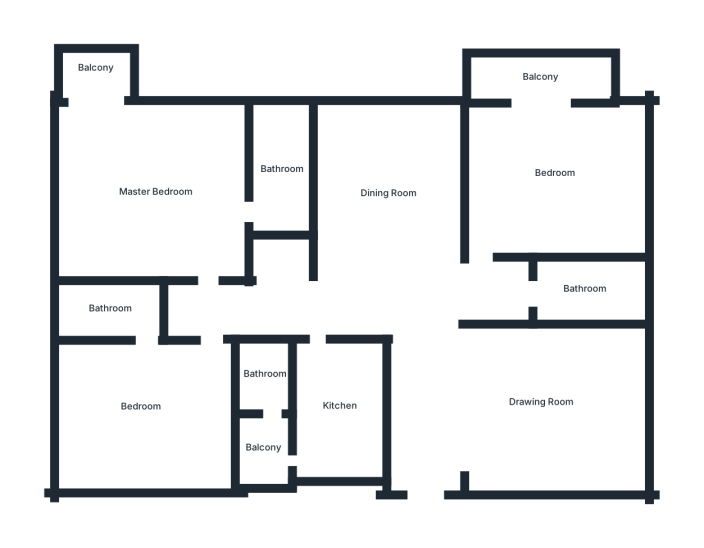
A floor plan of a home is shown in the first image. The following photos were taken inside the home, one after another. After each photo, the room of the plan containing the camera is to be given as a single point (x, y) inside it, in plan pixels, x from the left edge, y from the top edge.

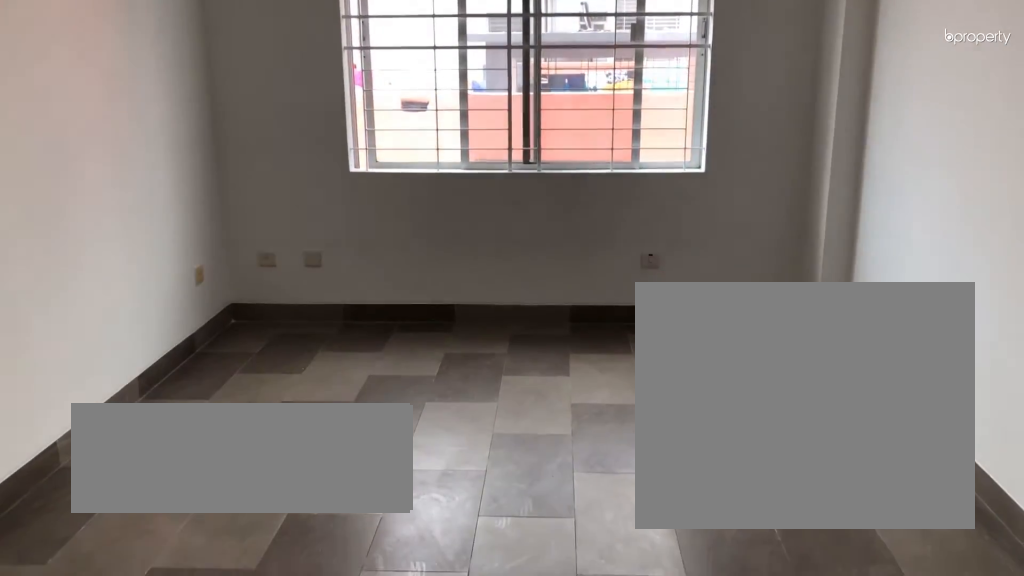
(535, 400)
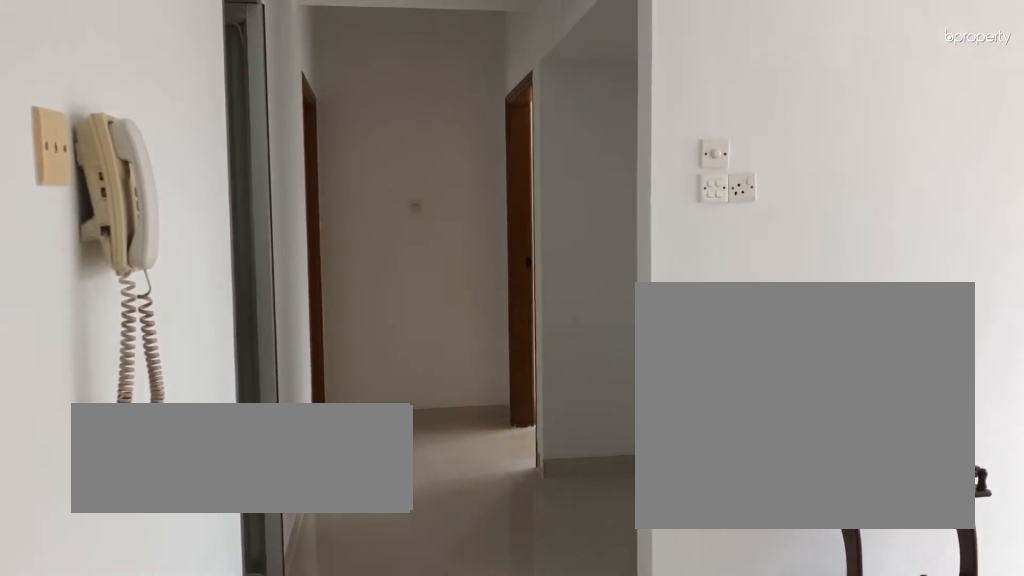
(389, 191)
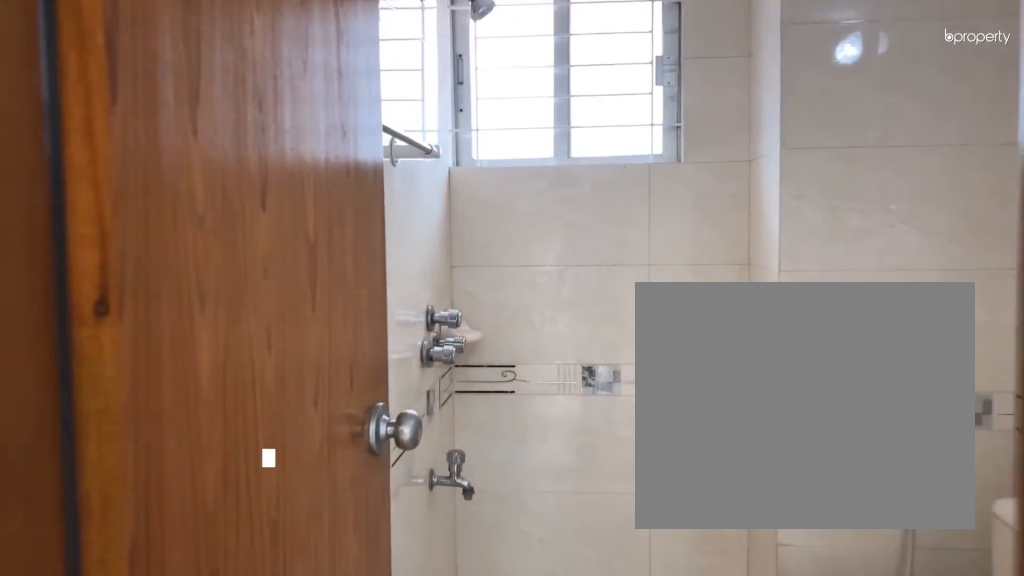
(584, 288)
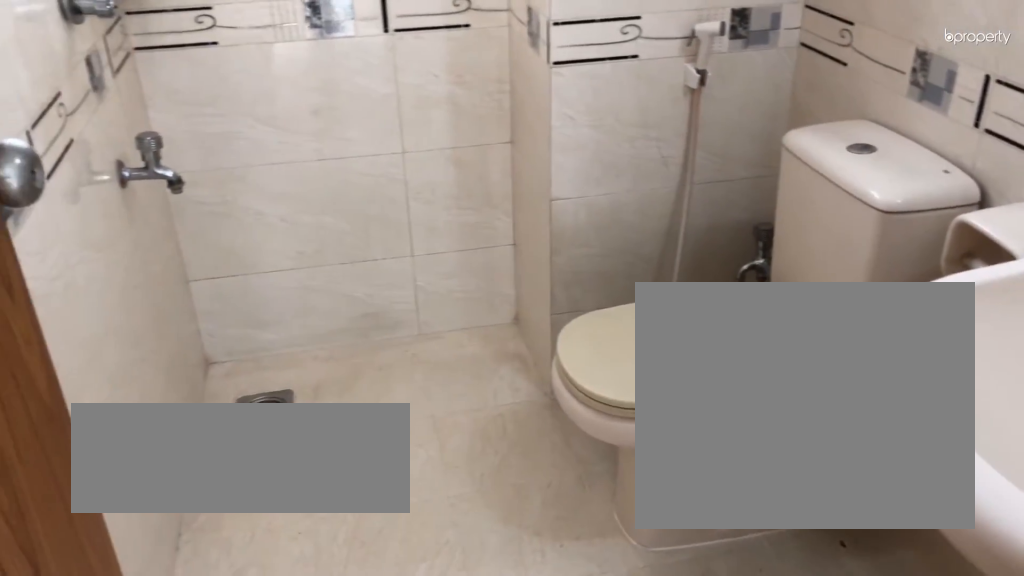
(584, 288)
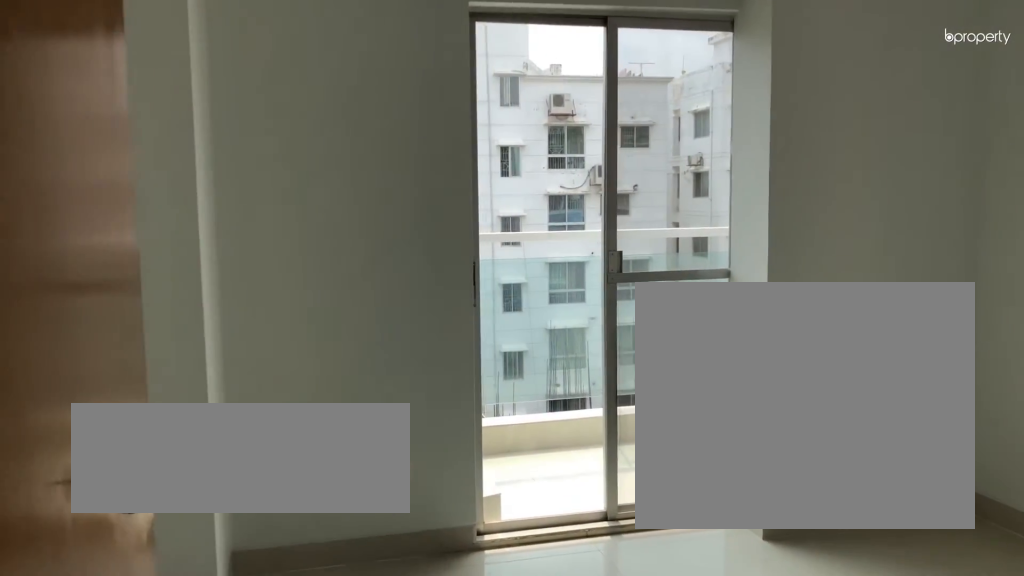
(555, 172)
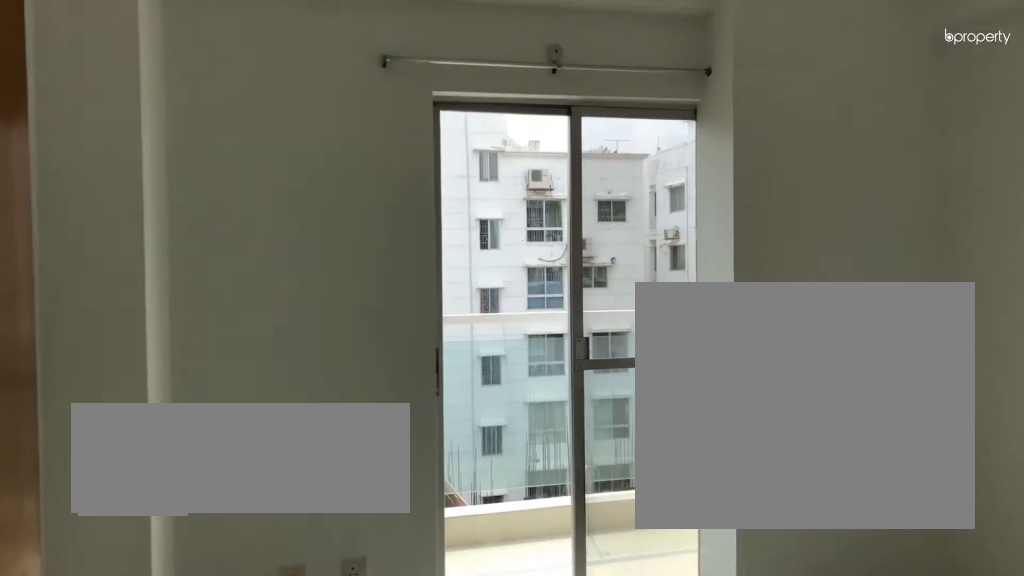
(555, 172)
